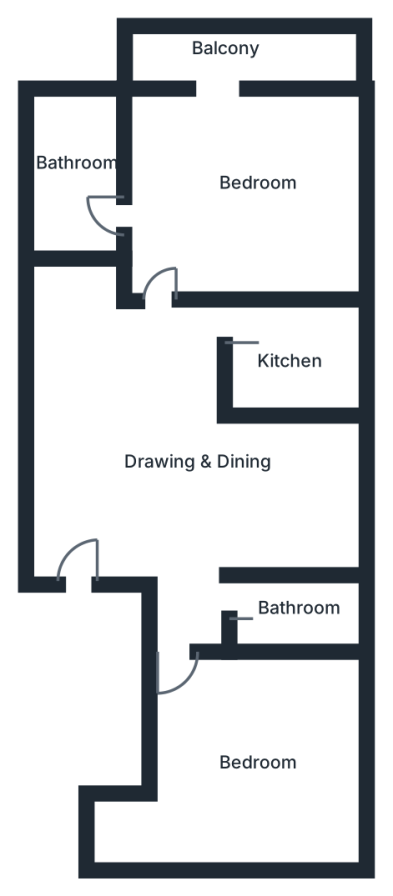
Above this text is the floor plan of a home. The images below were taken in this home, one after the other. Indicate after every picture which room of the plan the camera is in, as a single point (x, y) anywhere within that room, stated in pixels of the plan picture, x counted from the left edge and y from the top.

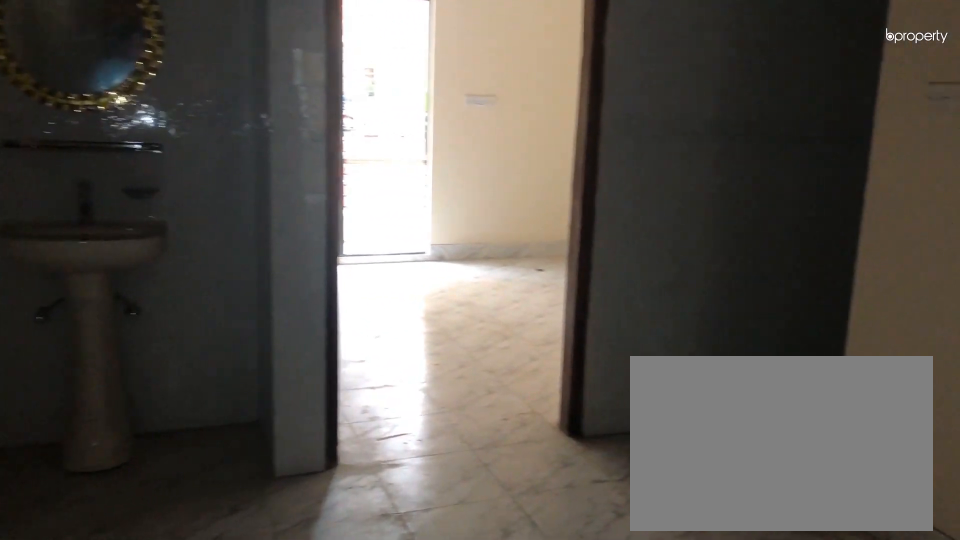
(176, 469)
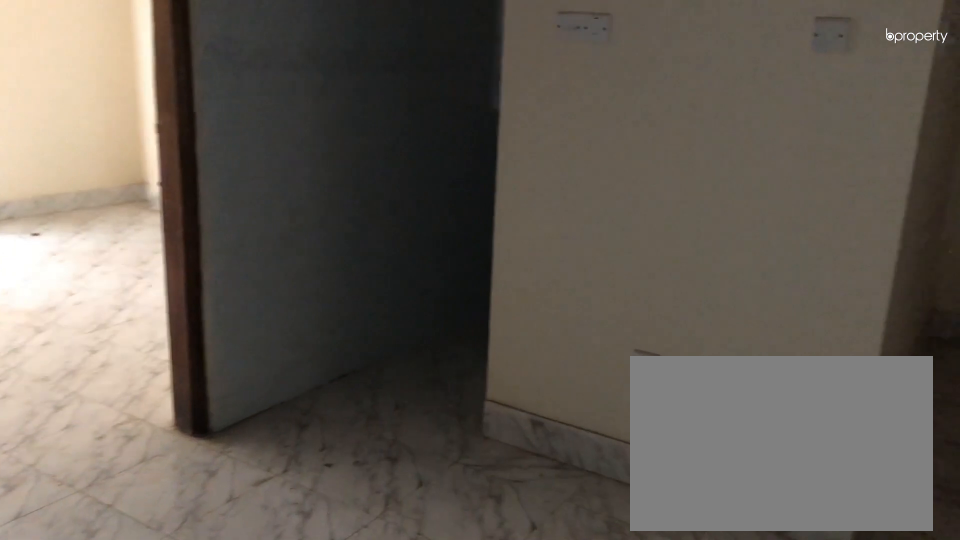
(176, 469)
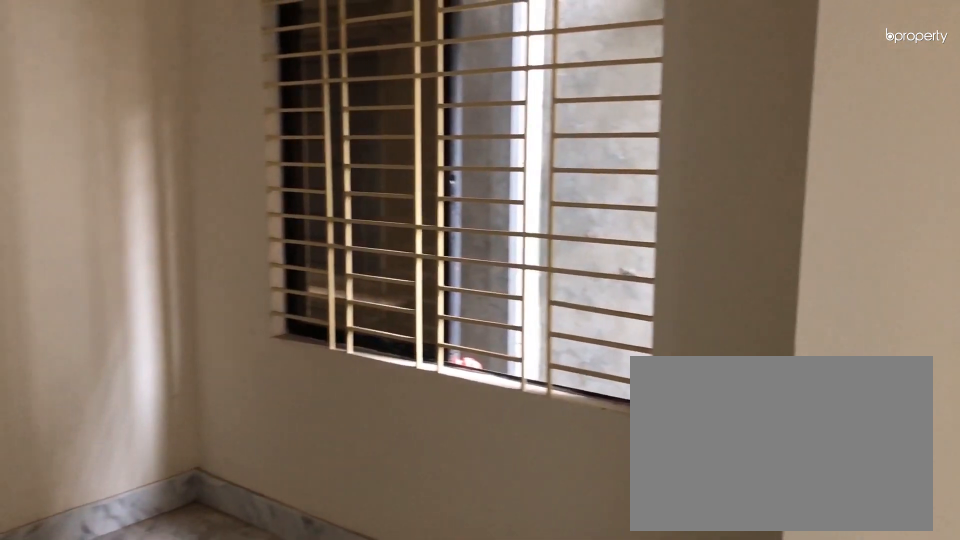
(254, 780)
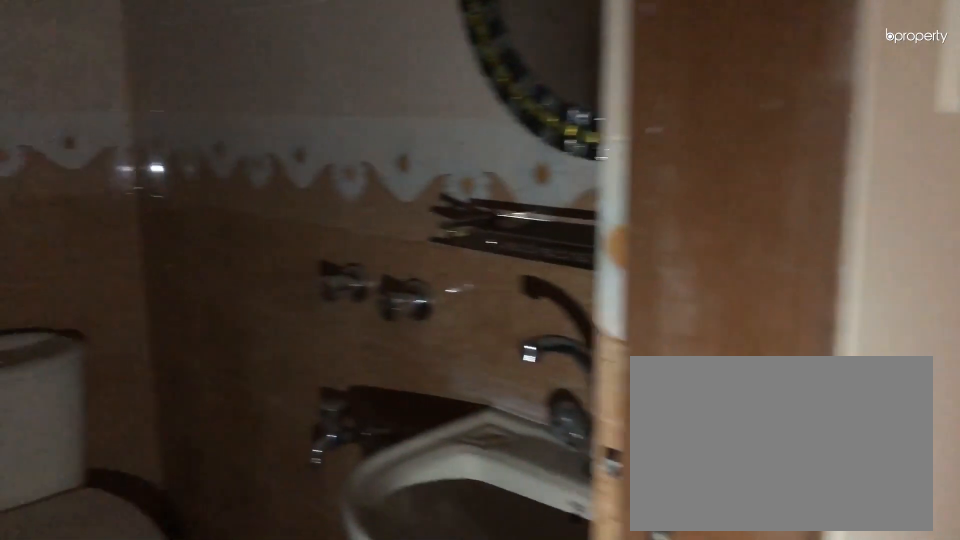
(306, 618)
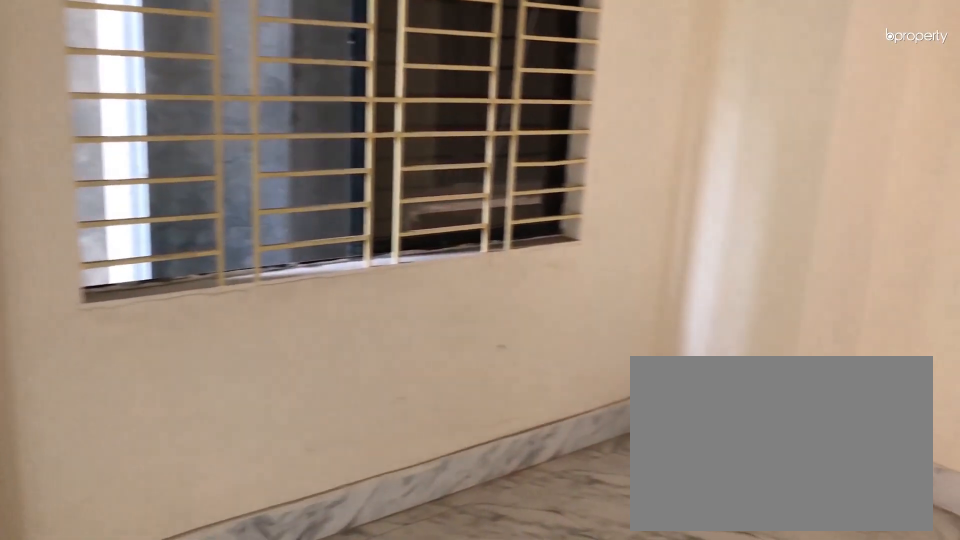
(250, 197)
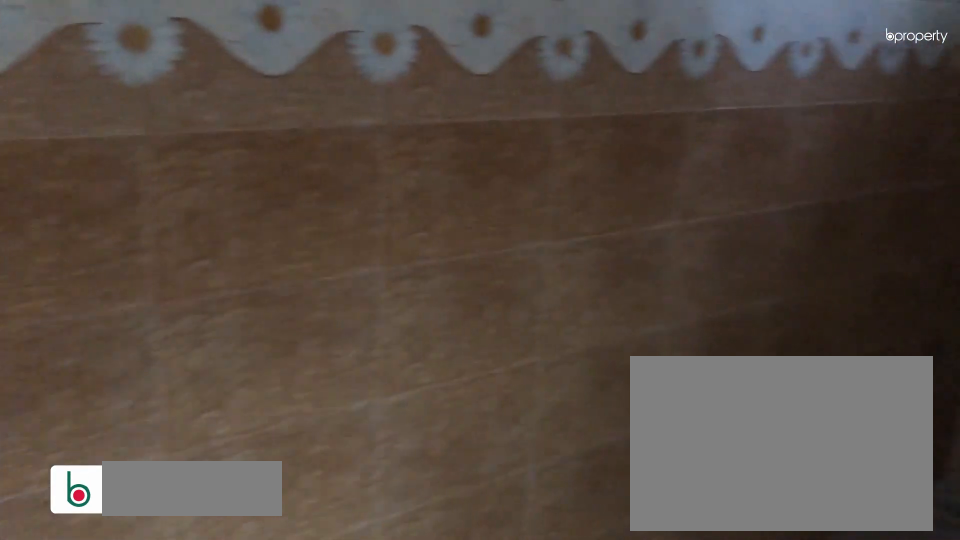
(77, 177)
